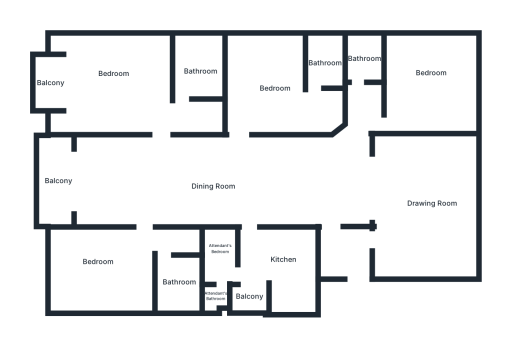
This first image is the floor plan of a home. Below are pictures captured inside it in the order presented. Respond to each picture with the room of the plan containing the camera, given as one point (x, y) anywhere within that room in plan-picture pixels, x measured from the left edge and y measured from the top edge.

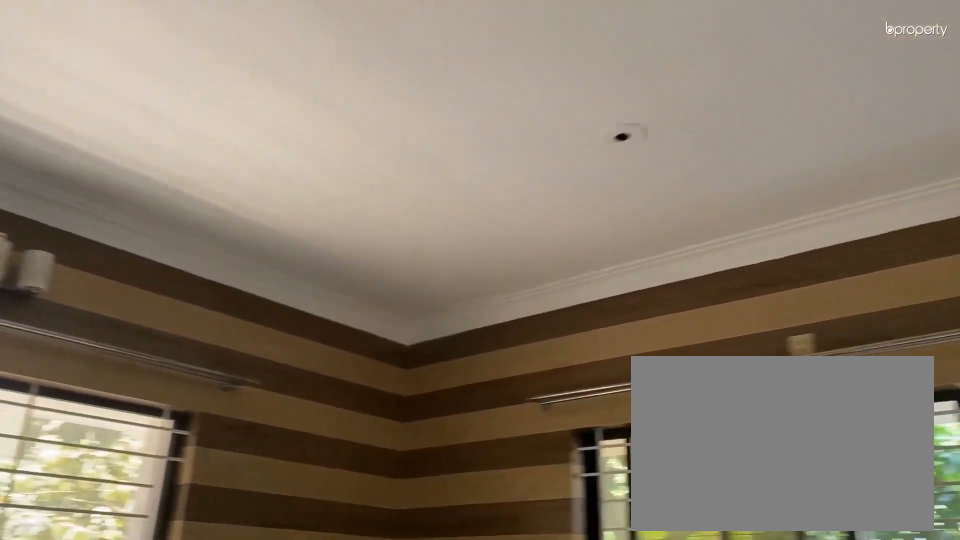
(430, 75)
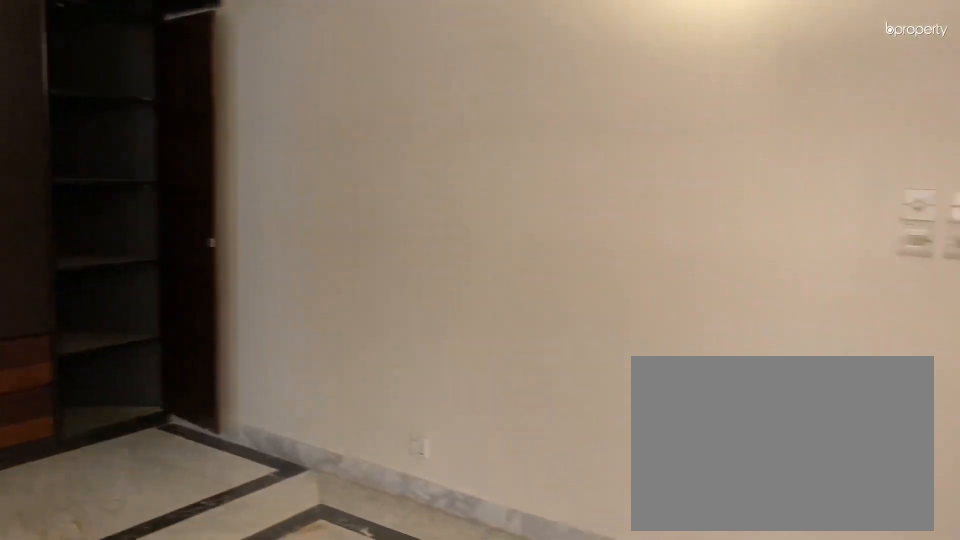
(284, 91)
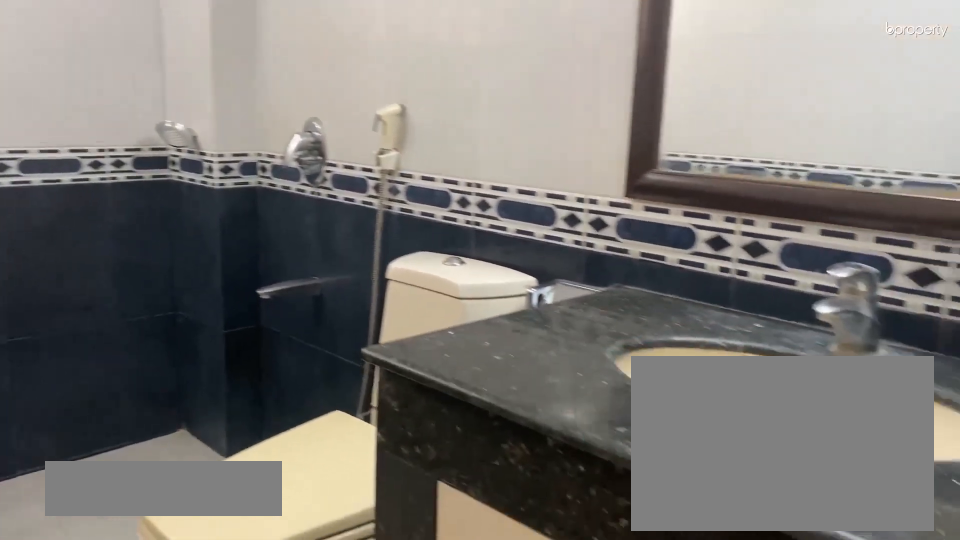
(325, 61)
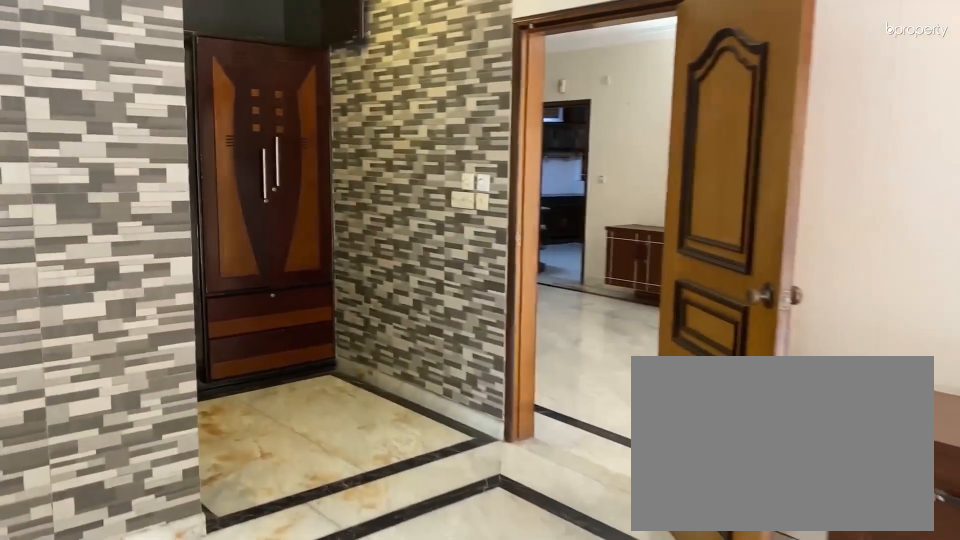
(118, 81)
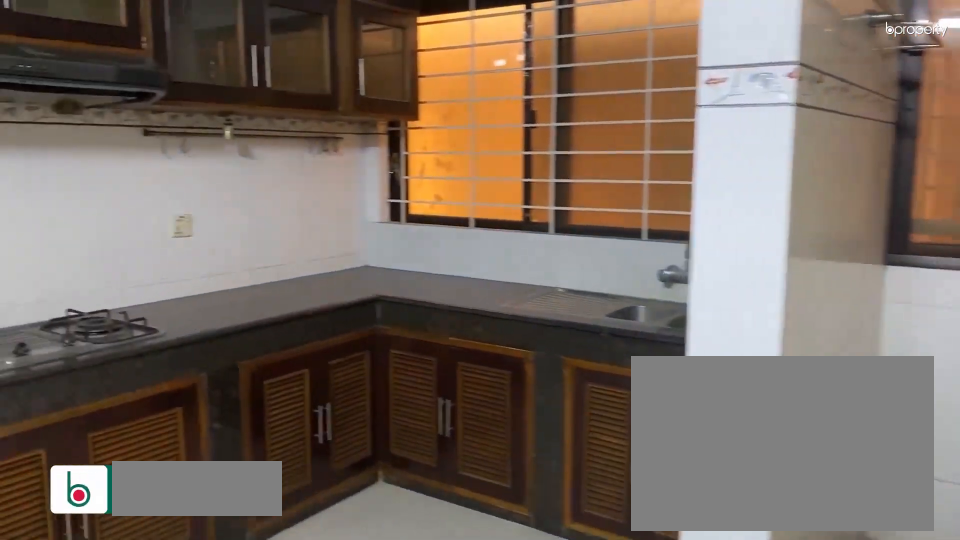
(284, 269)
